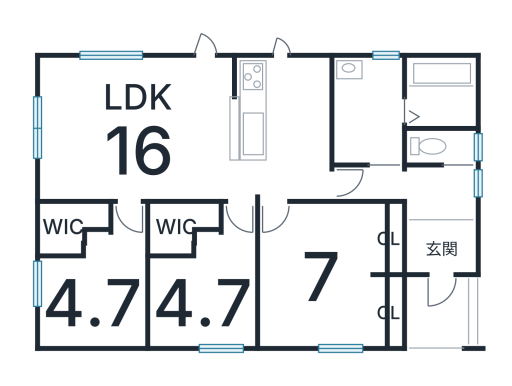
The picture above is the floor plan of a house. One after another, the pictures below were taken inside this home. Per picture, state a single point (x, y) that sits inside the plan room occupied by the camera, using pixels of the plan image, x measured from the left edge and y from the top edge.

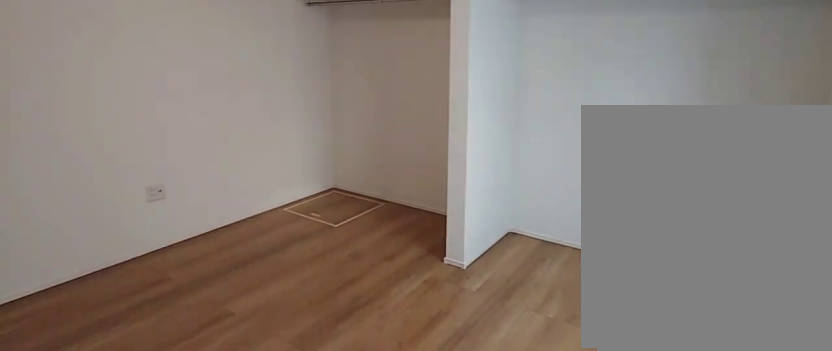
(323, 273)
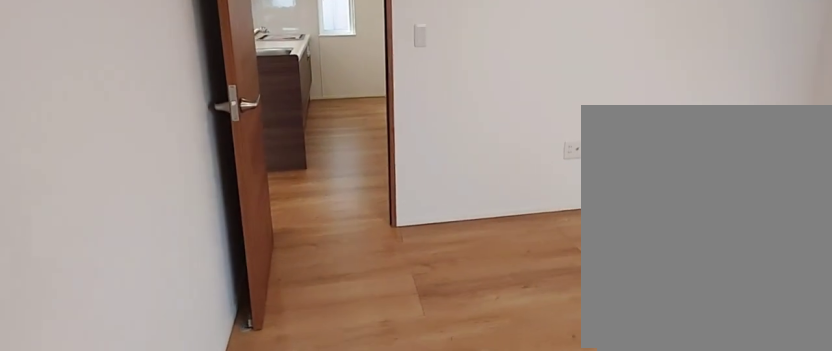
(323, 273)
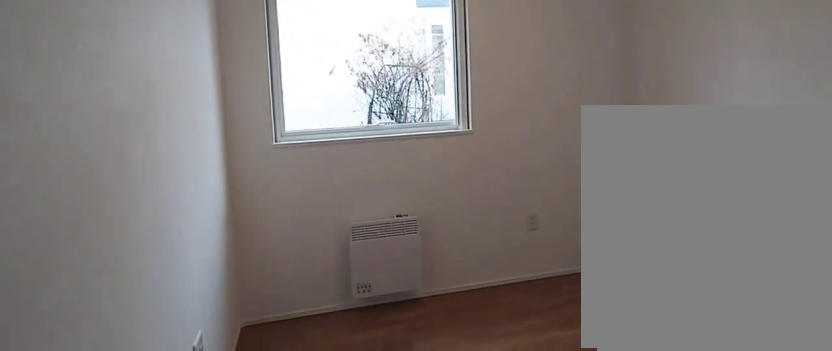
(205, 295)
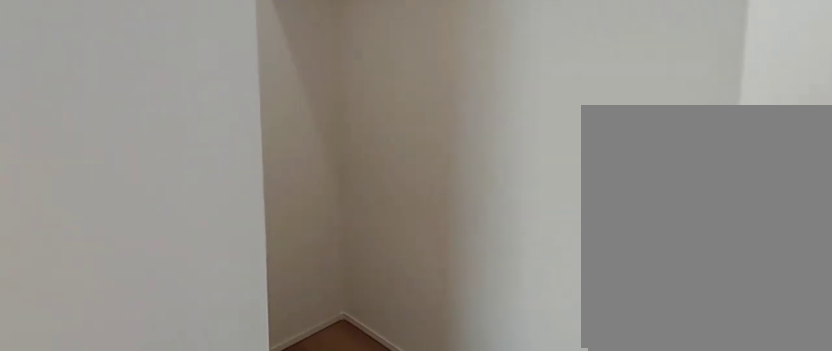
(180, 220)
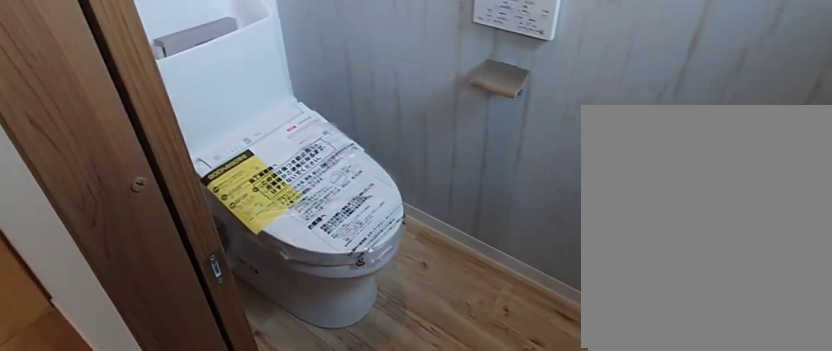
(445, 148)
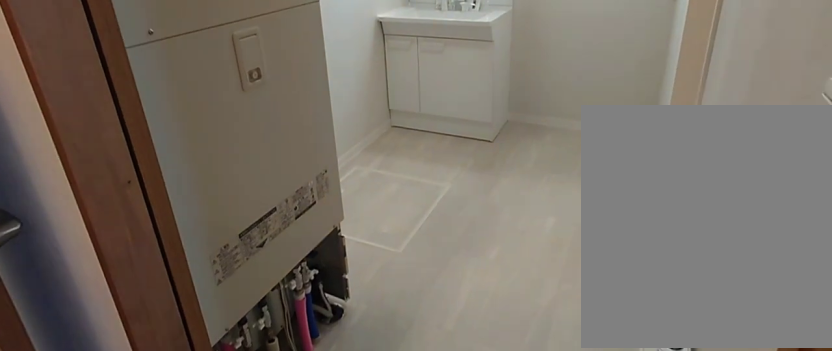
(365, 109)
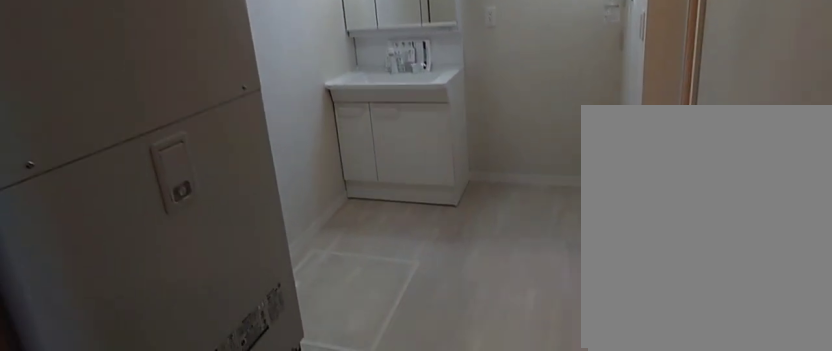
(365, 109)
